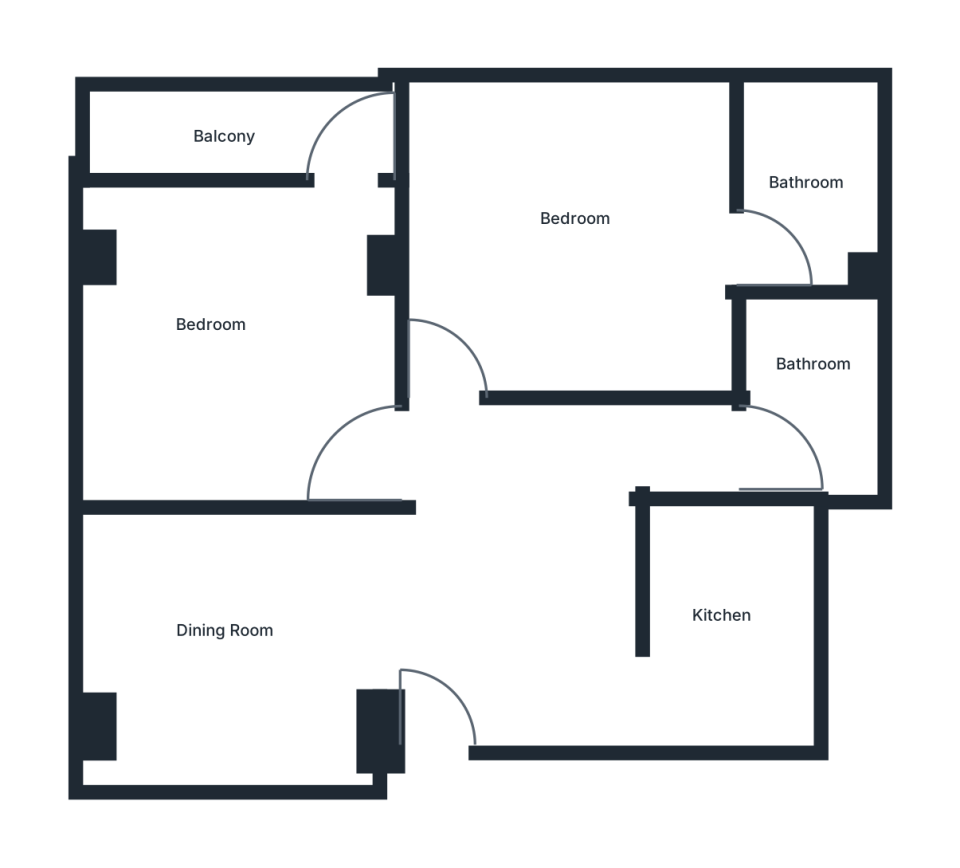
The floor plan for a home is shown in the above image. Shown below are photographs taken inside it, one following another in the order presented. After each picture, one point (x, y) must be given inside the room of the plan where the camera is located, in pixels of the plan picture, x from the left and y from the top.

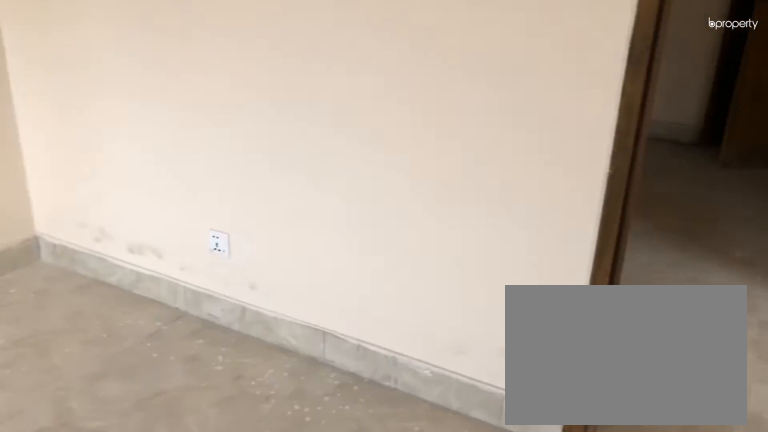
(564, 250)
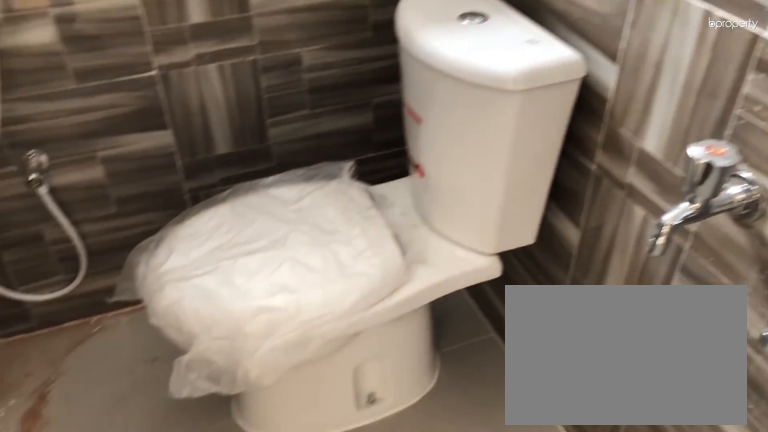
(802, 207)
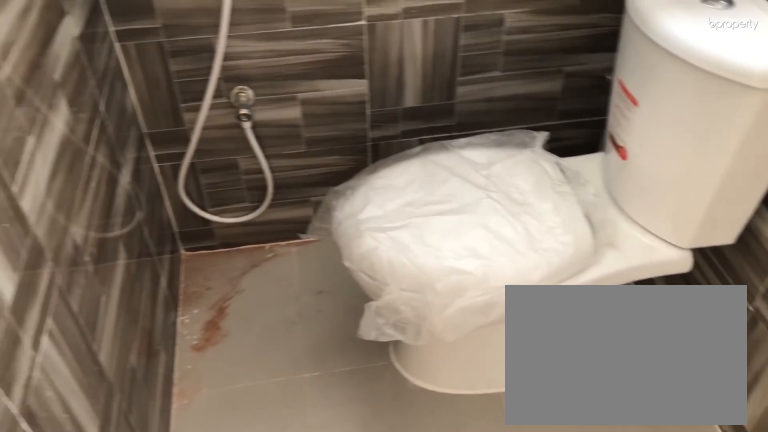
(802, 207)
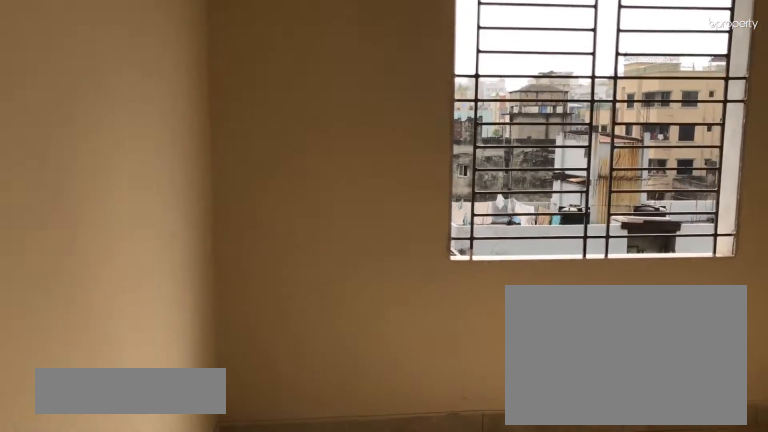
(248, 340)
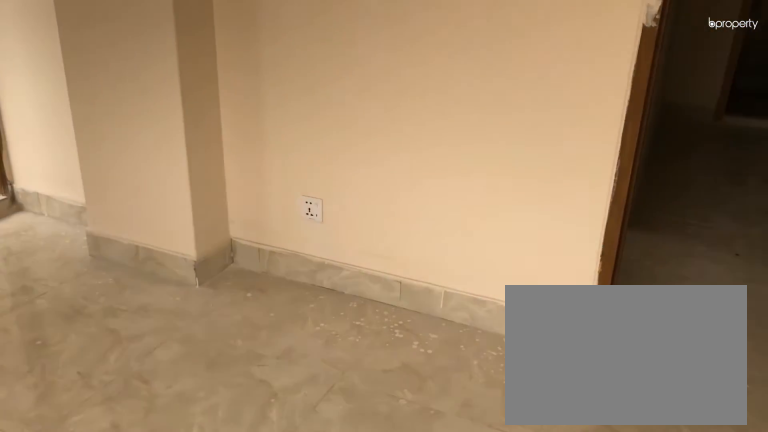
(248, 340)
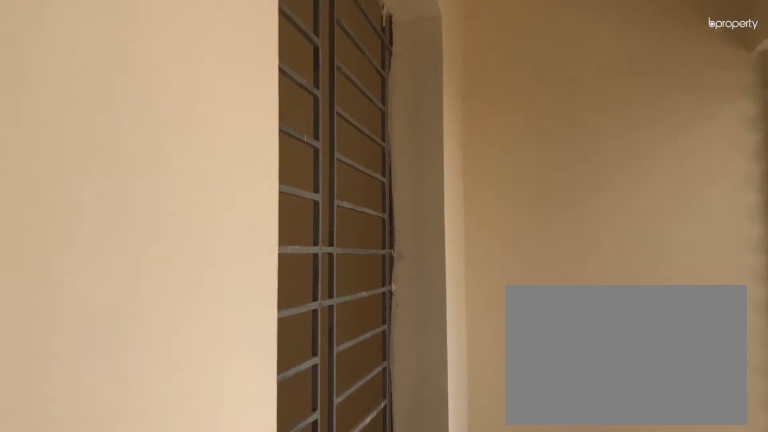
(249, 127)
